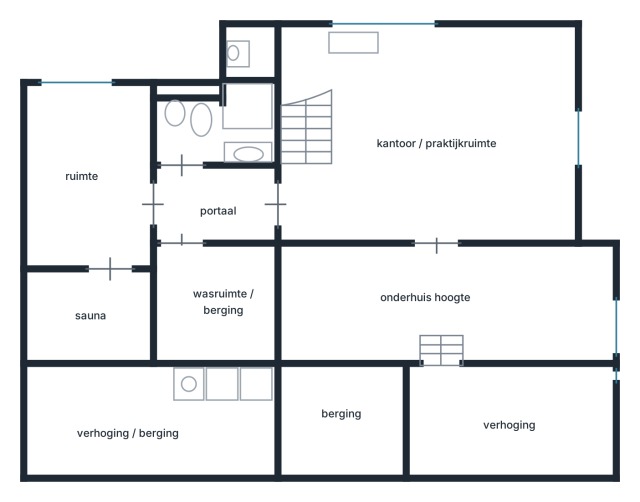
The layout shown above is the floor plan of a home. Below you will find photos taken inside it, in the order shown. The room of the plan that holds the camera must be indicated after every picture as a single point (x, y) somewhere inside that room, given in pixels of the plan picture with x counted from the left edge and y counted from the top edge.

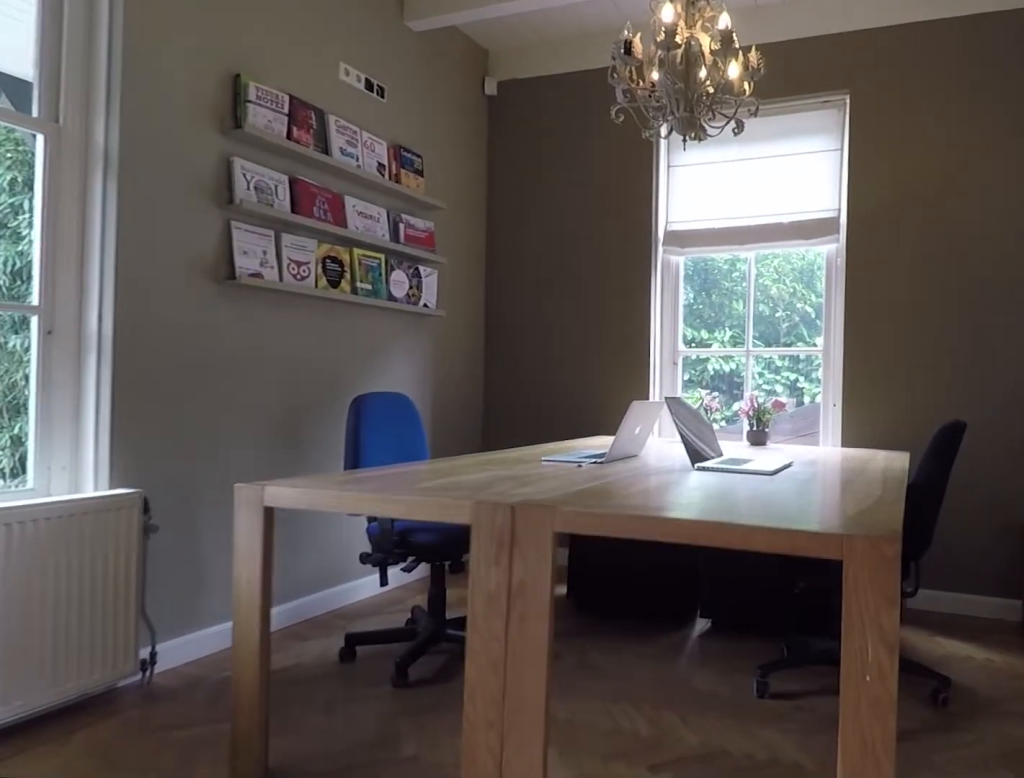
(410, 157)
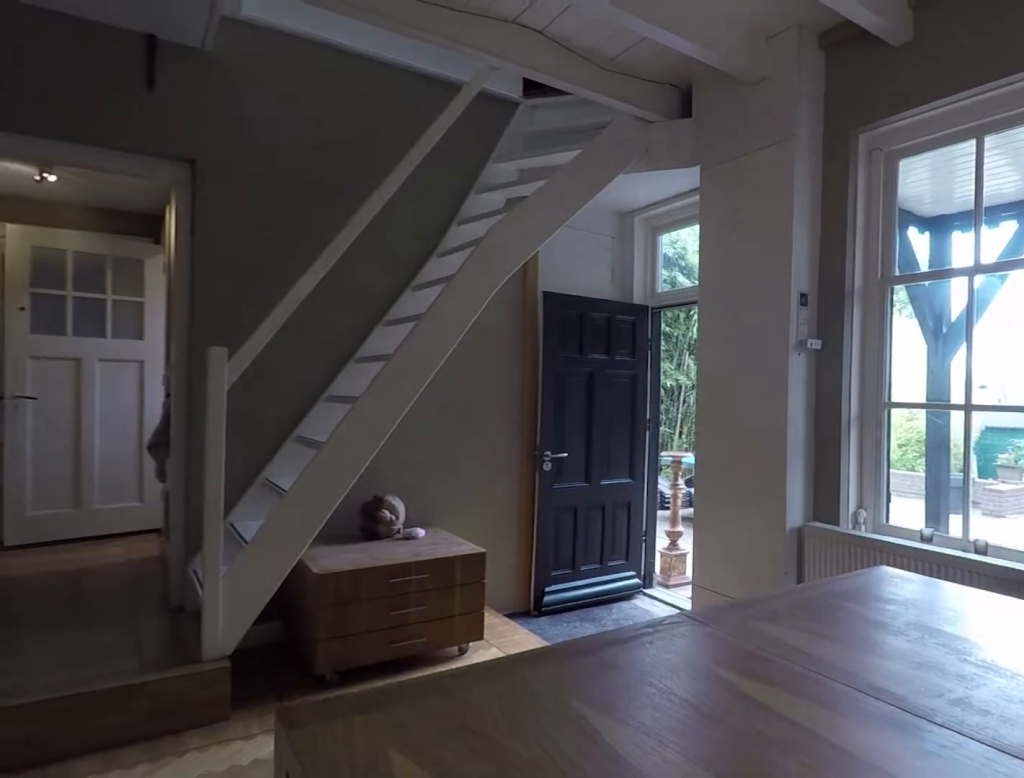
(410, 157)
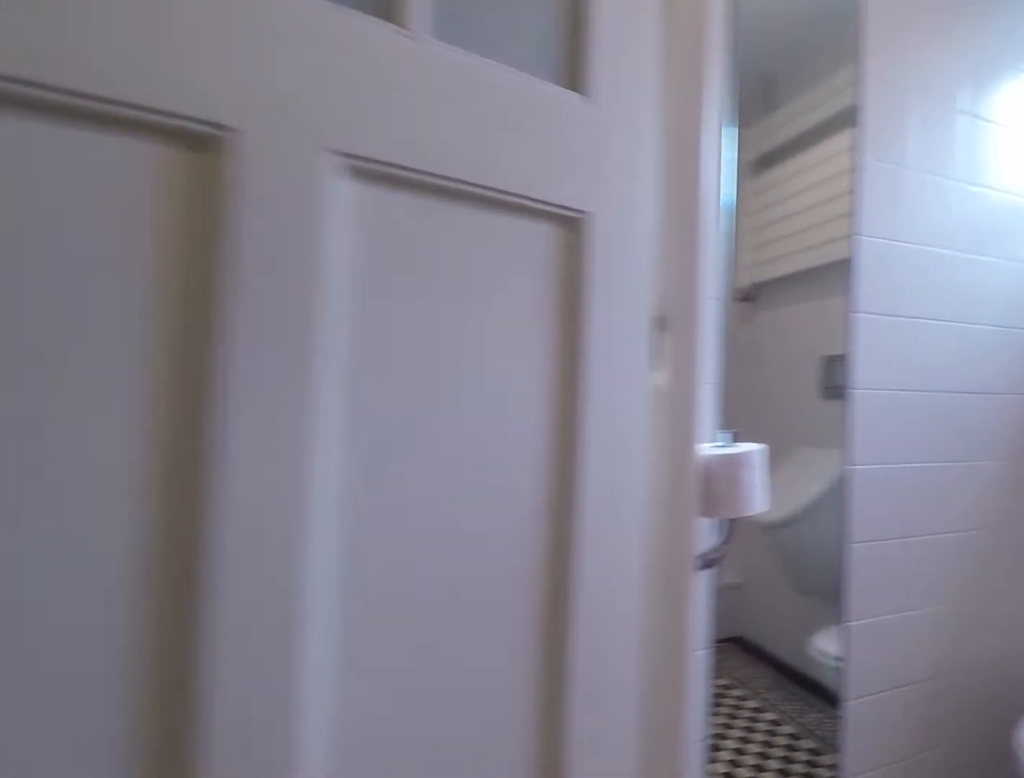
(215, 205)
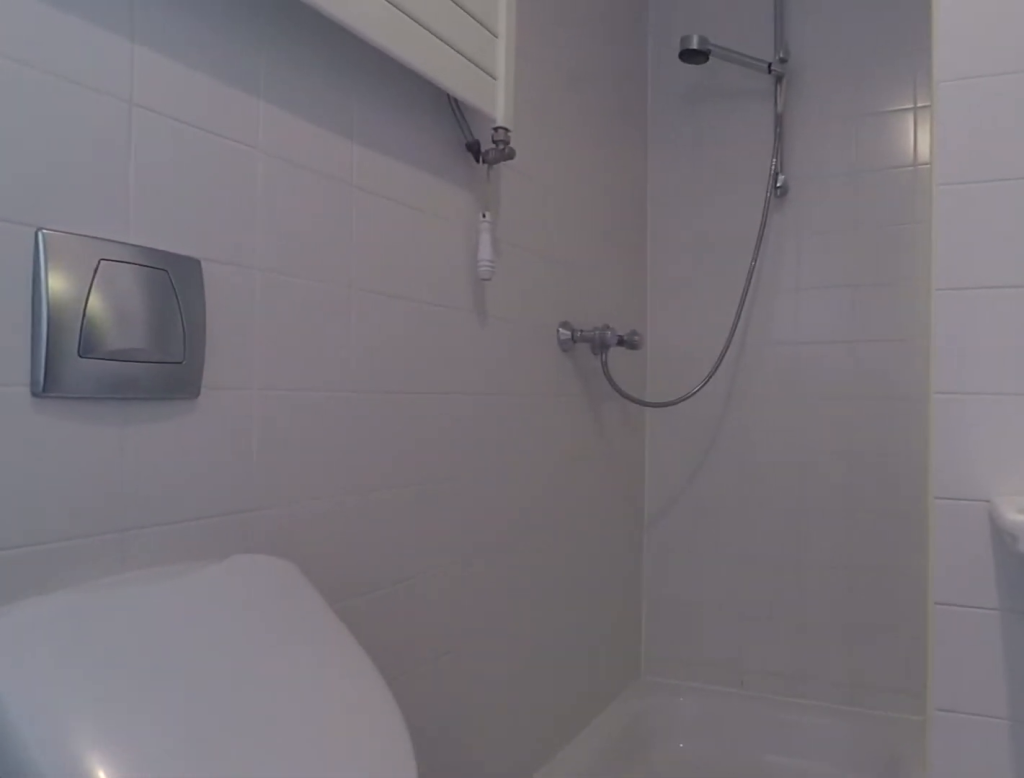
(219, 128)
